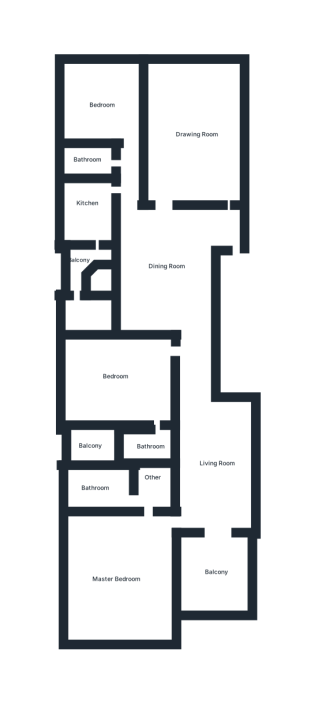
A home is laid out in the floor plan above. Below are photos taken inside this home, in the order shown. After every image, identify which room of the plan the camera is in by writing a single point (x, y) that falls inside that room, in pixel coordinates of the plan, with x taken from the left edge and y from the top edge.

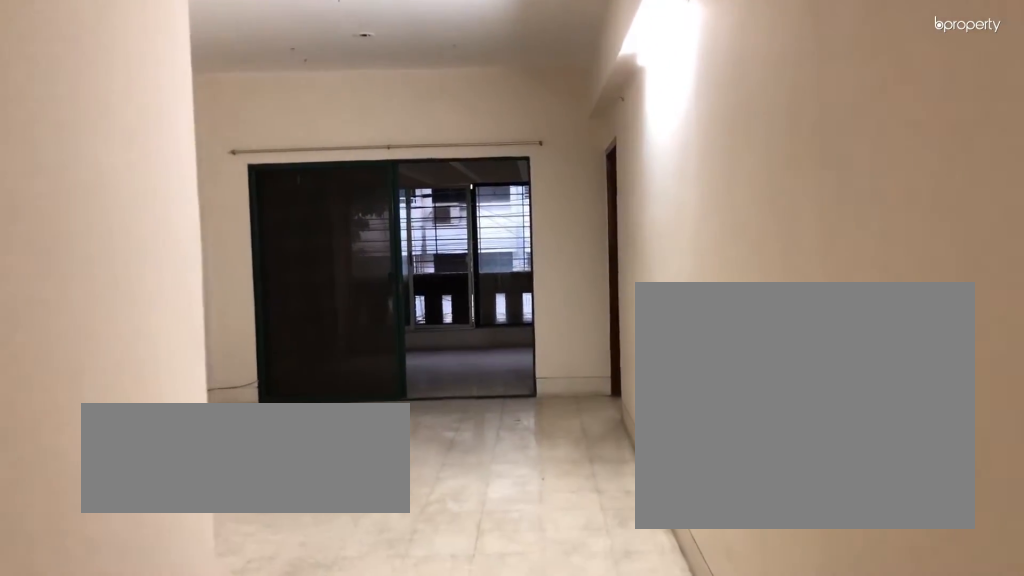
(219, 465)
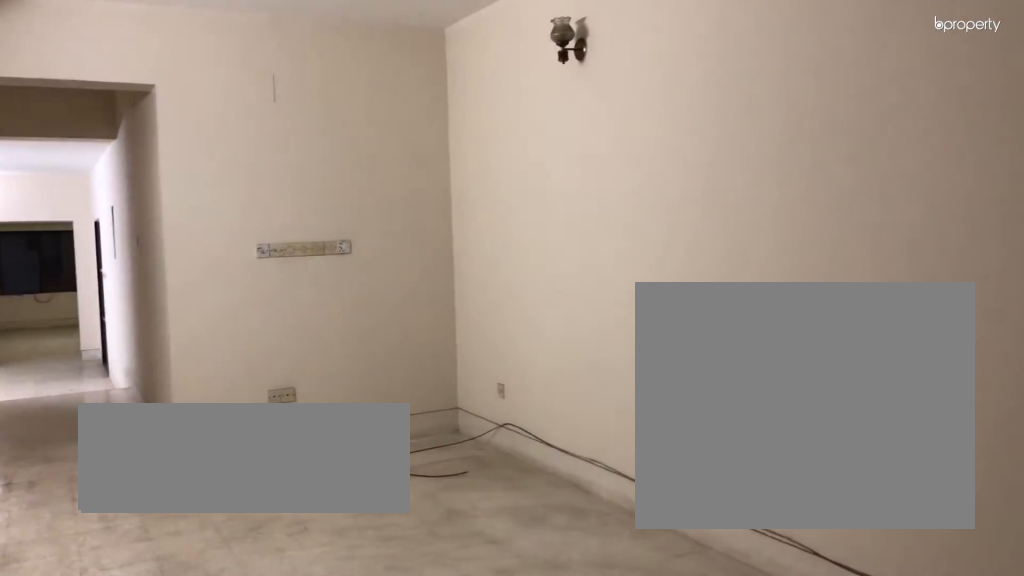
(219, 465)
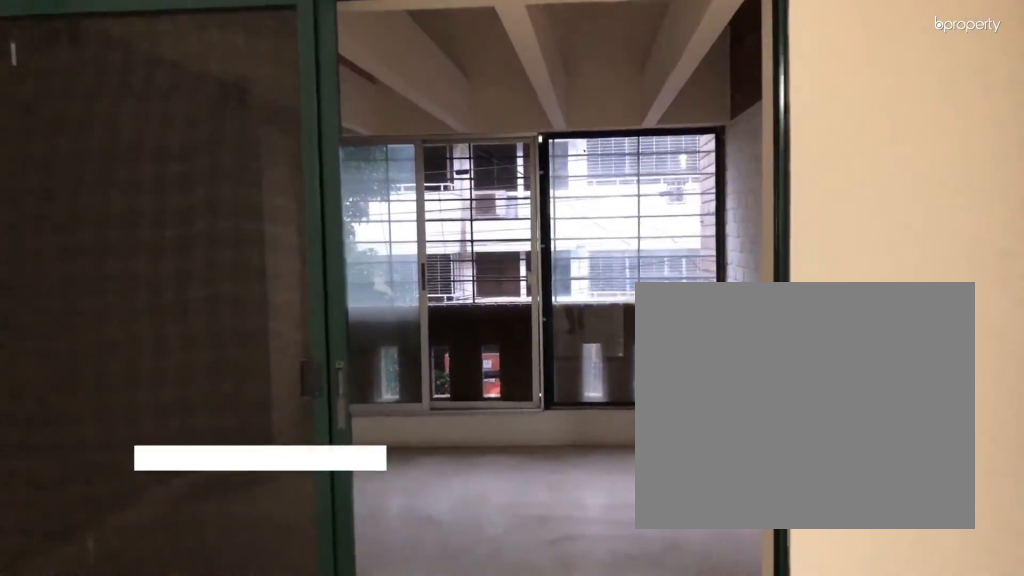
(214, 572)
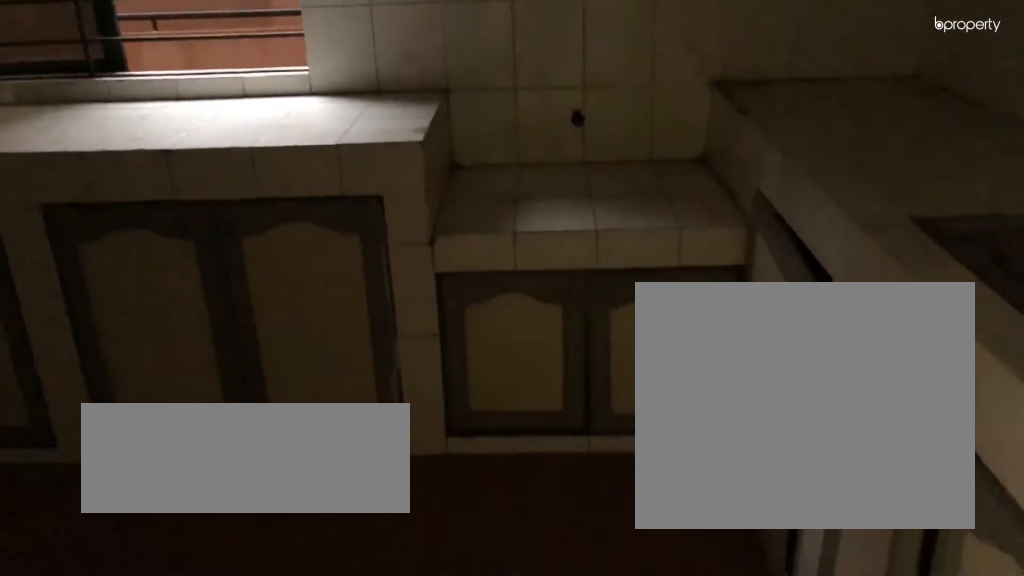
(92, 220)
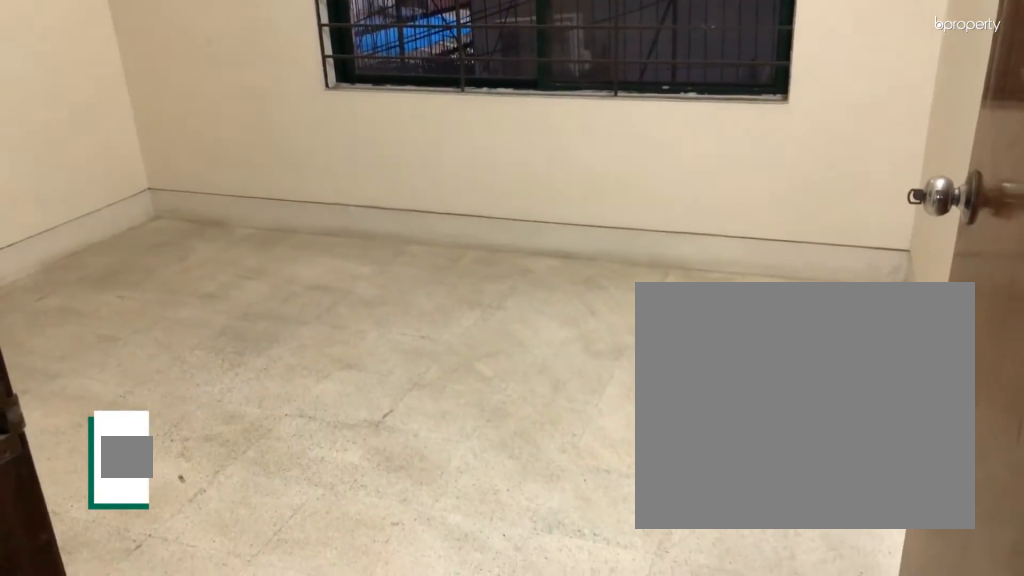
(103, 103)
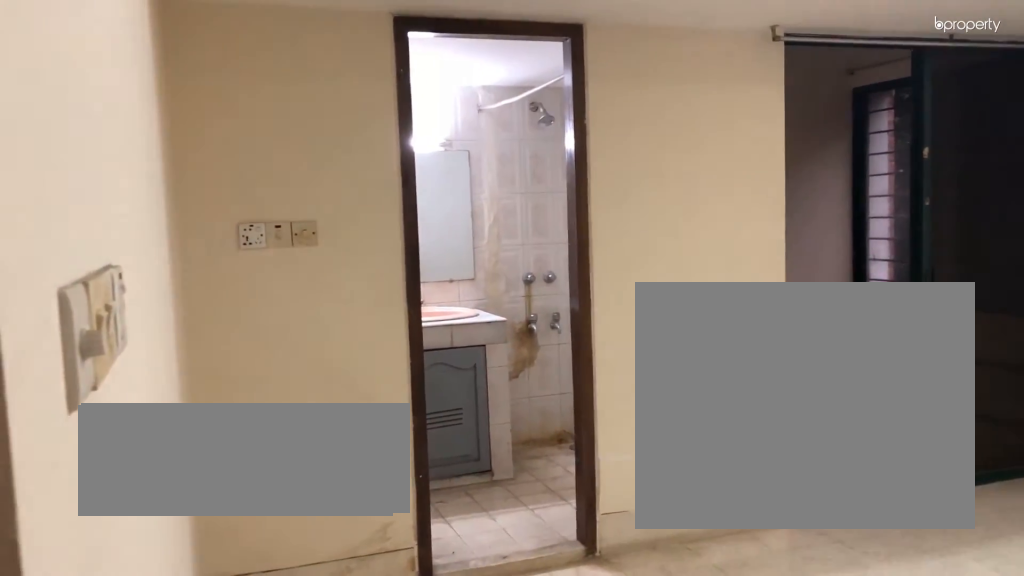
(119, 372)
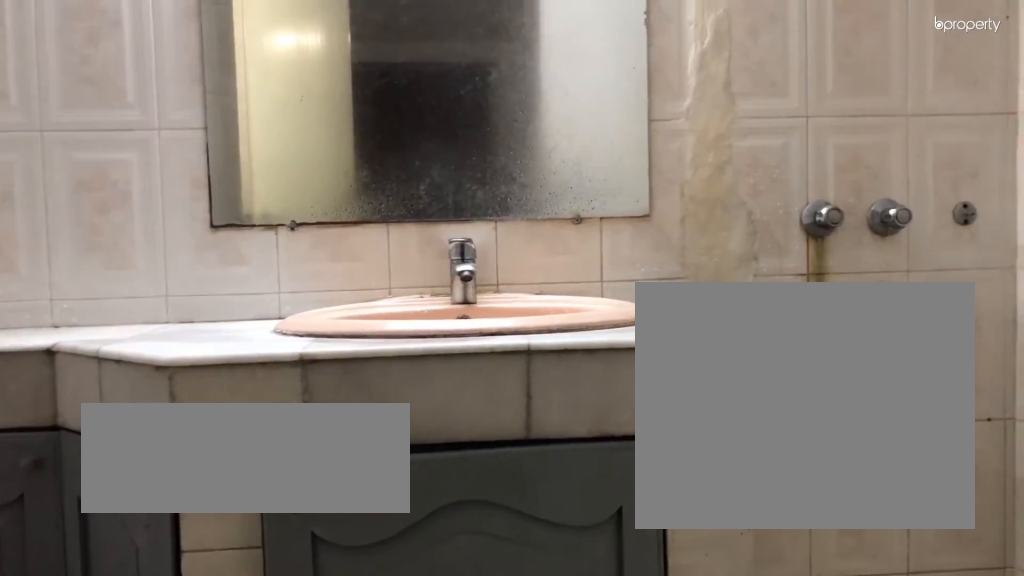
(146, 447)
